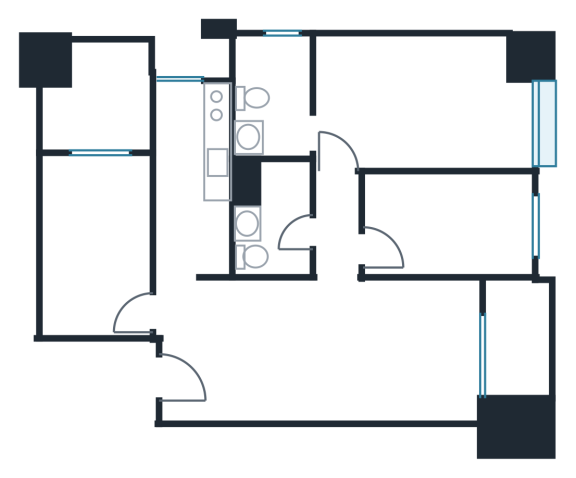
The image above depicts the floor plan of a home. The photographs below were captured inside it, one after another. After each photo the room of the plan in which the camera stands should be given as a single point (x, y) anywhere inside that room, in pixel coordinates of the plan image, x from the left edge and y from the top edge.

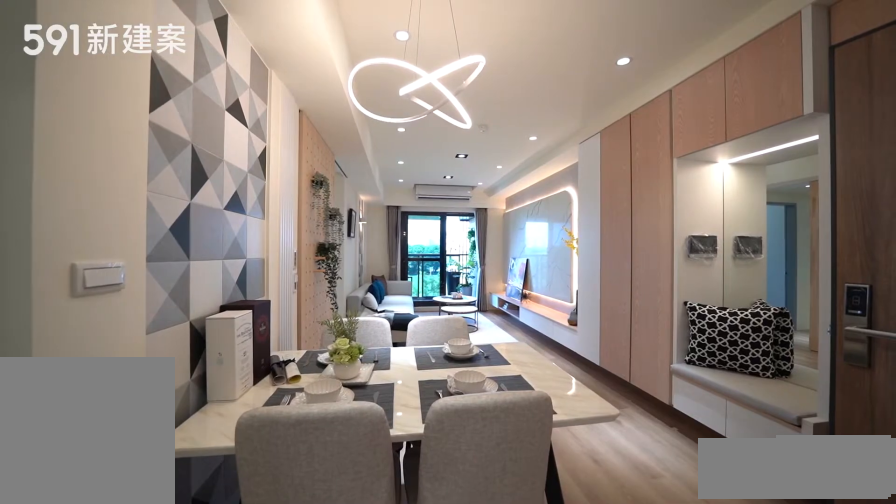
(258, 351)
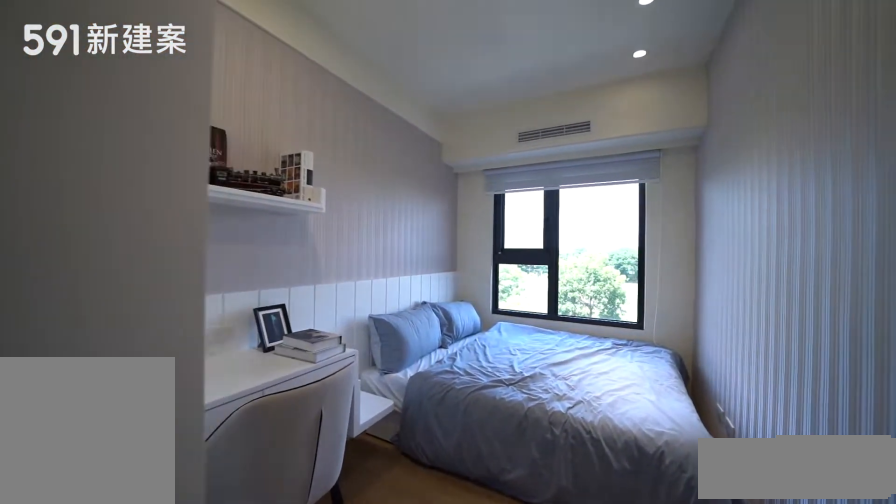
(453, 221)
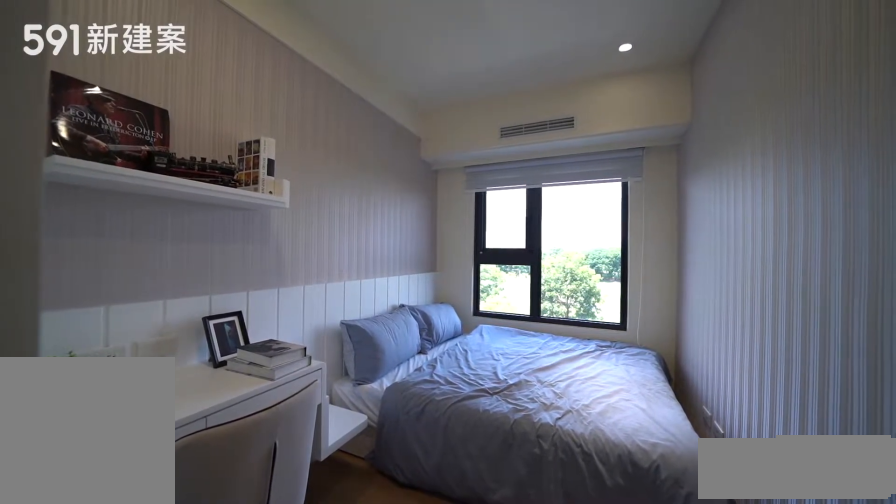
(453, 221)
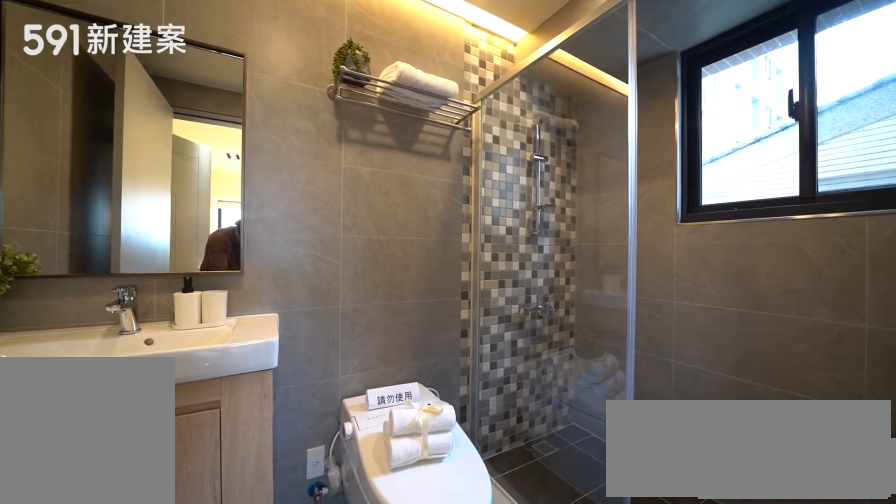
(273, 90)
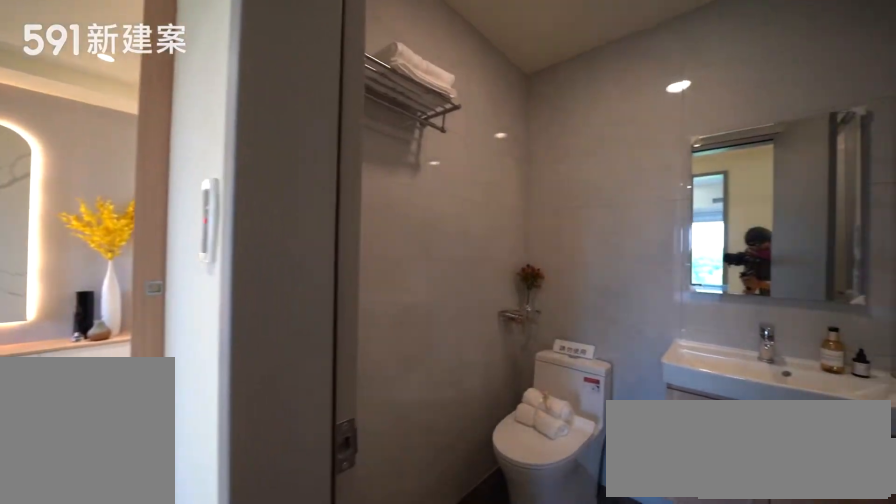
(269, 215)
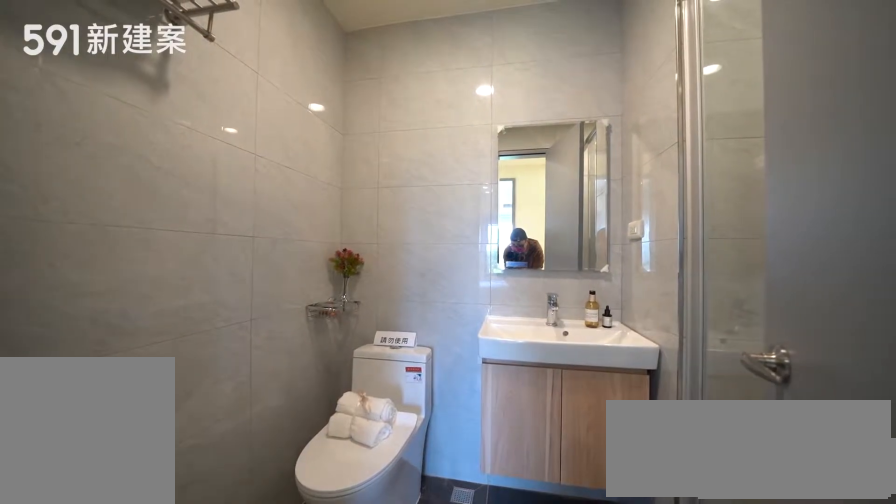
(269, 215)
